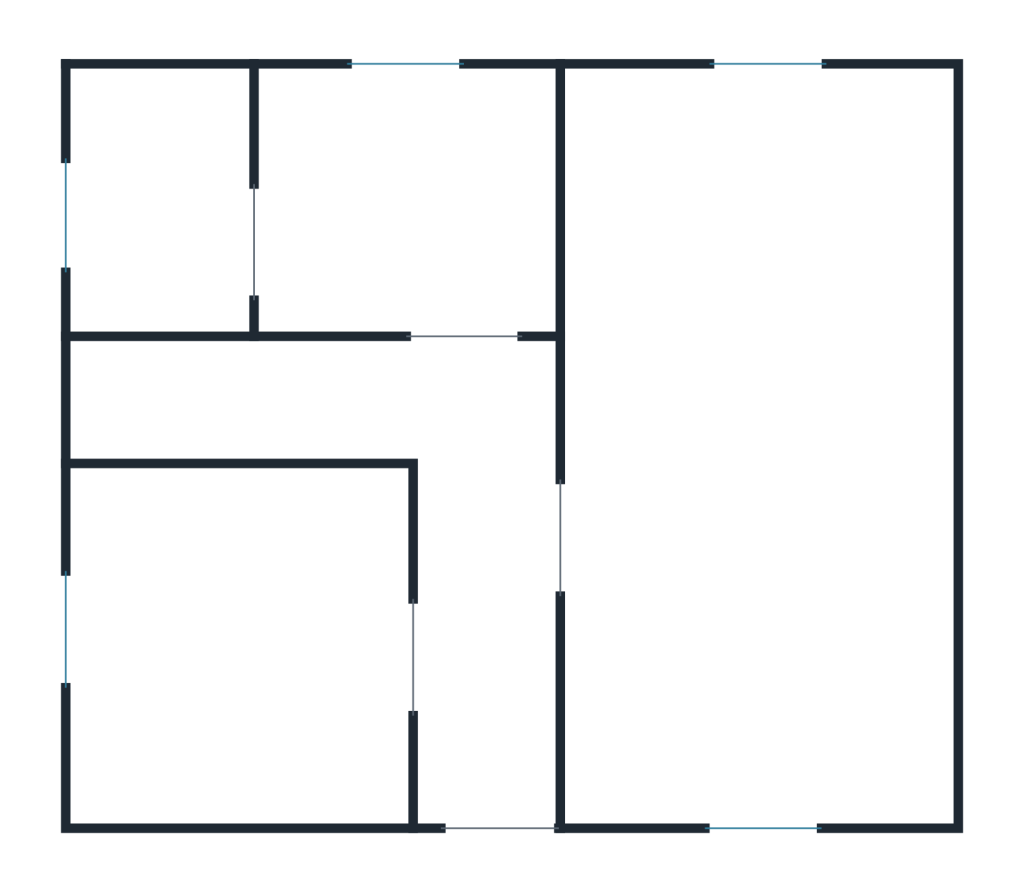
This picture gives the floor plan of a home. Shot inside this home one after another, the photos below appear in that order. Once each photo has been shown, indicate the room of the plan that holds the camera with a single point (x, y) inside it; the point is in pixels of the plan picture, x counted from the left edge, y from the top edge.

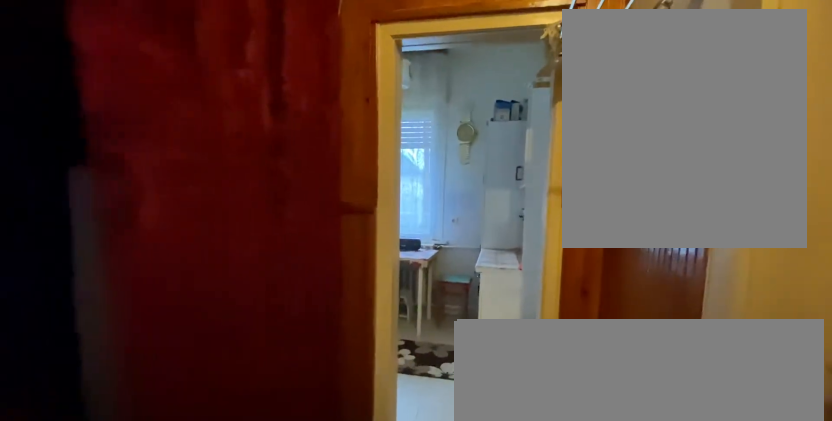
(490, 660)
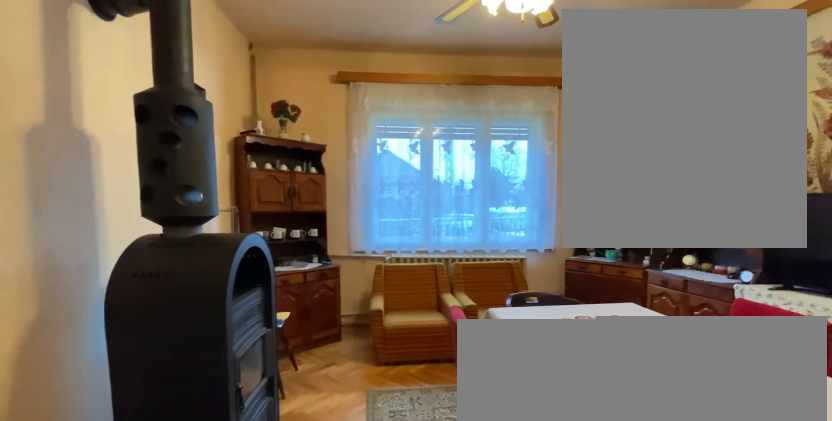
(778, 465)
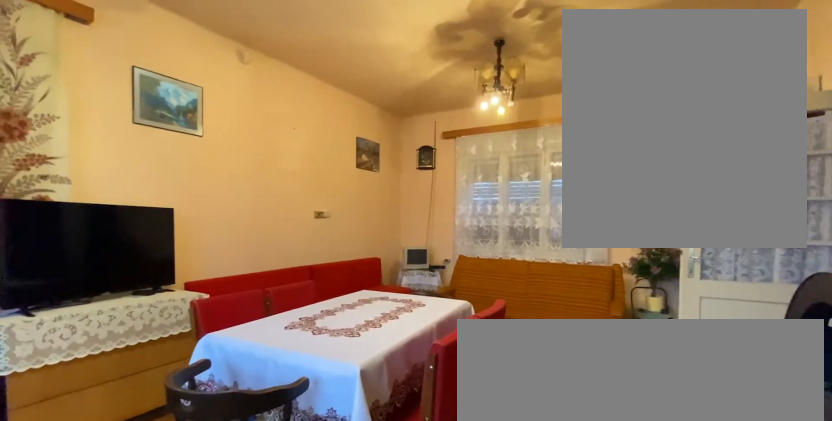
(778, 465)
